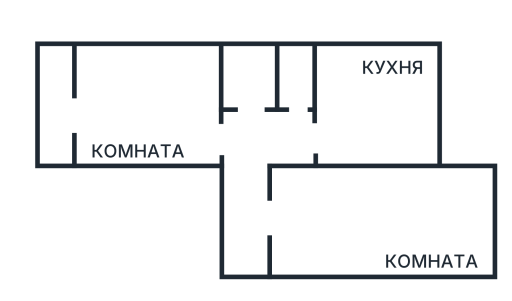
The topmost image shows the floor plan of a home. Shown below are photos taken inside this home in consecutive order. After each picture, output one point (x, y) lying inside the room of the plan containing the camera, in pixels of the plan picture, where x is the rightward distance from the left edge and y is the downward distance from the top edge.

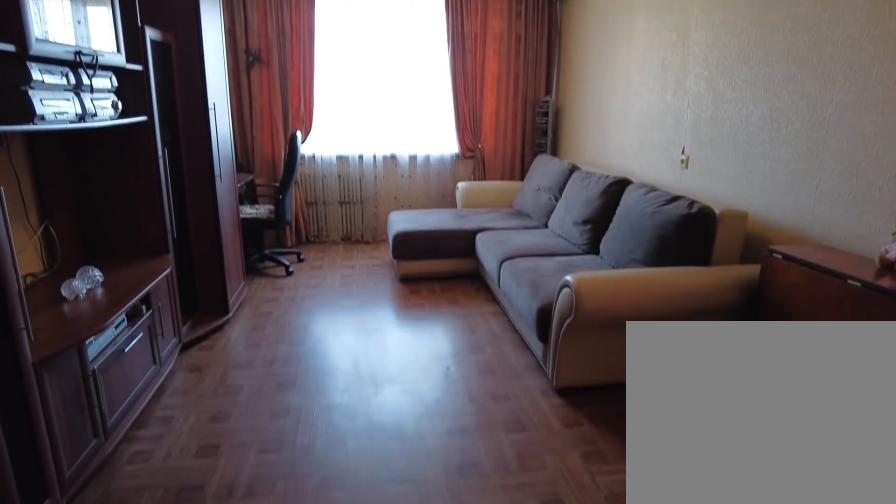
(334, 240)
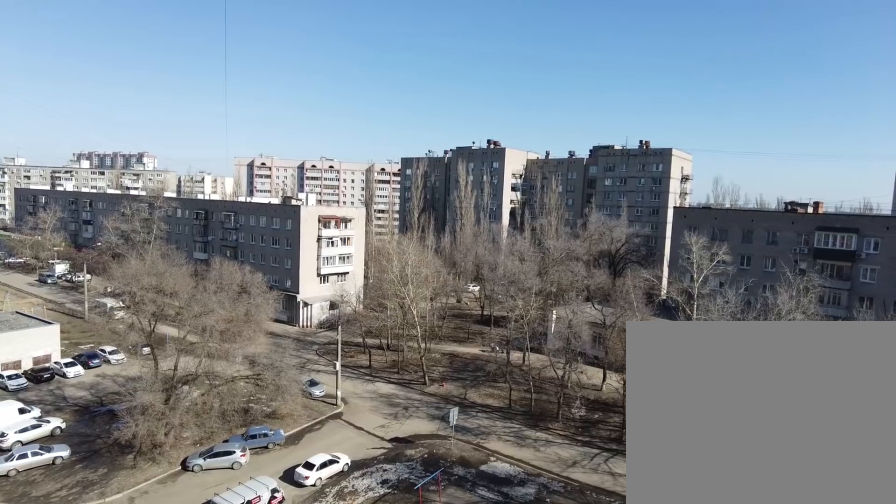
(334, 240)
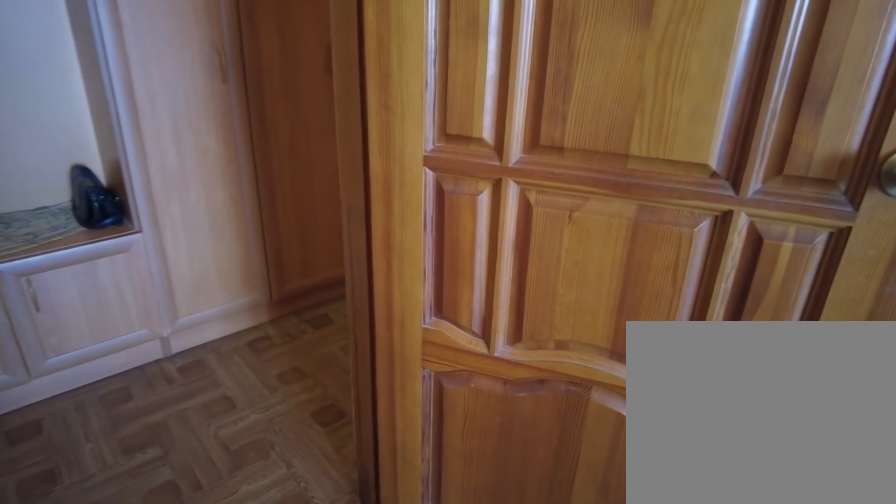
(273, 227)
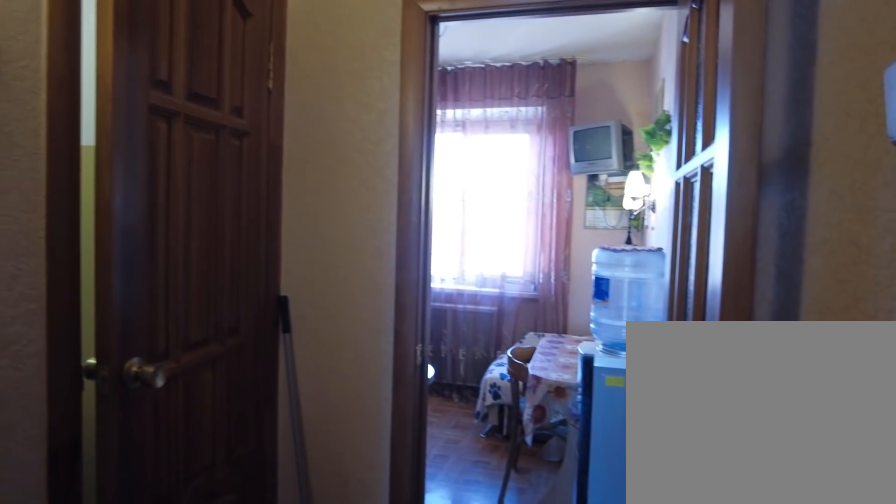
(251, 180)
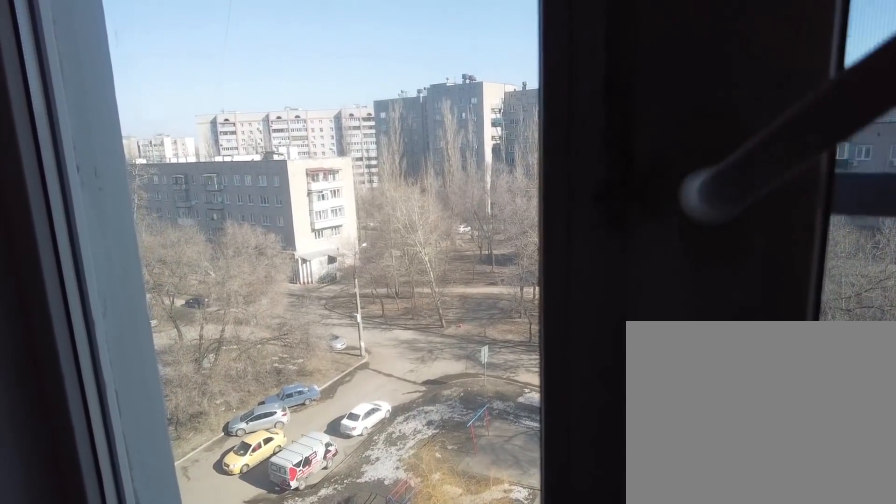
(344, 140)
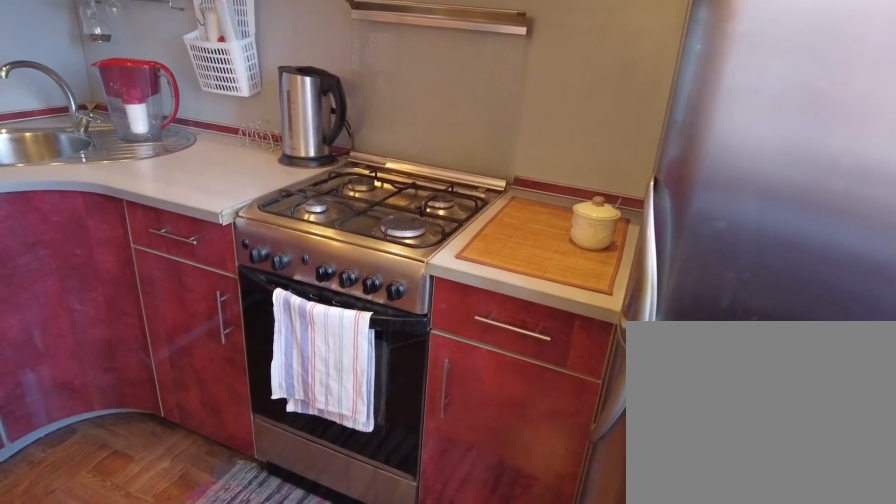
(345, 140)
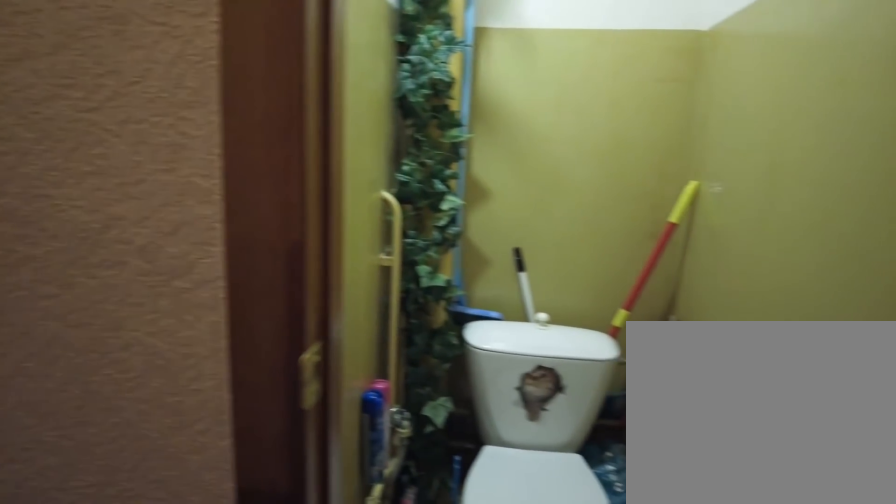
(297, 138)
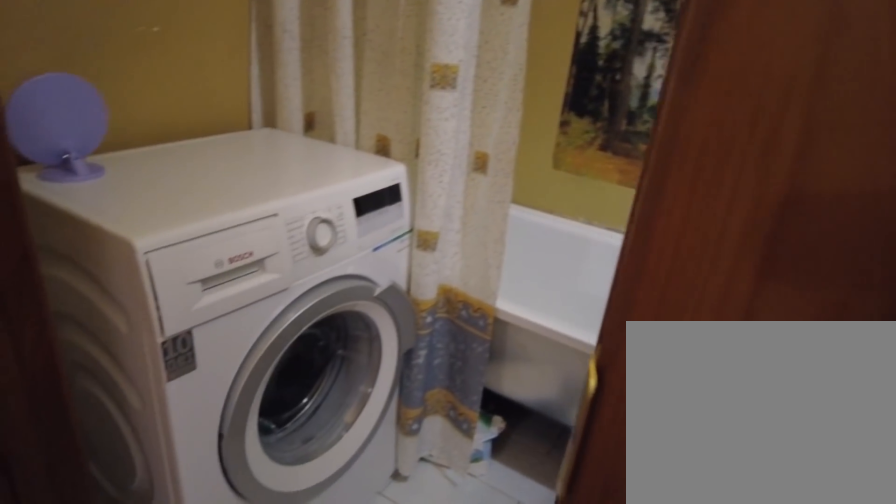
(253, 138)
